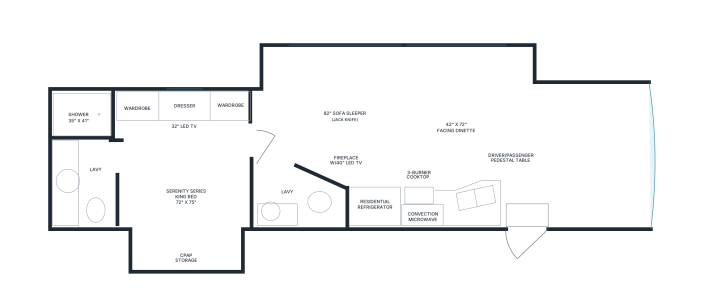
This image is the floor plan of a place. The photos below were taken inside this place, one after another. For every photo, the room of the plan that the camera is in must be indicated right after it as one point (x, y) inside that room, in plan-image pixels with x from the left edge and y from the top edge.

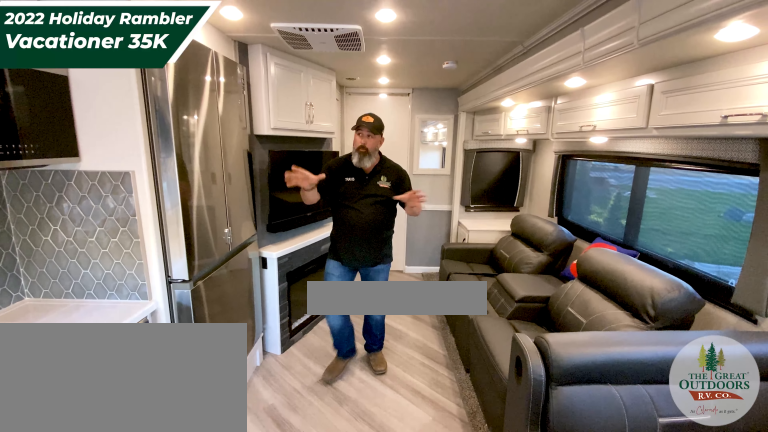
(395, 134)
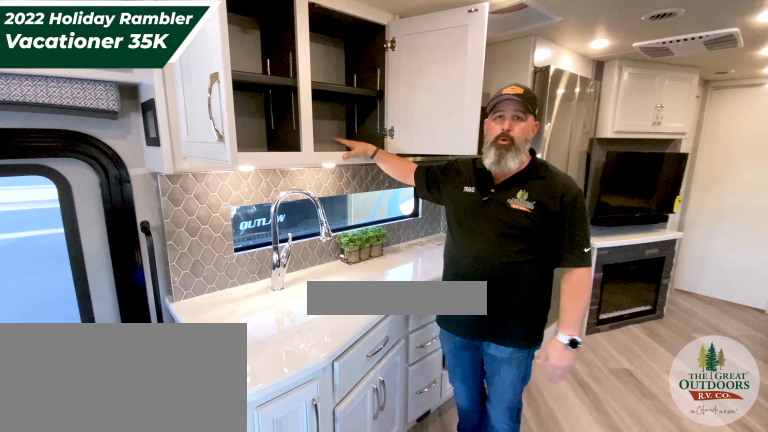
(395, 134)
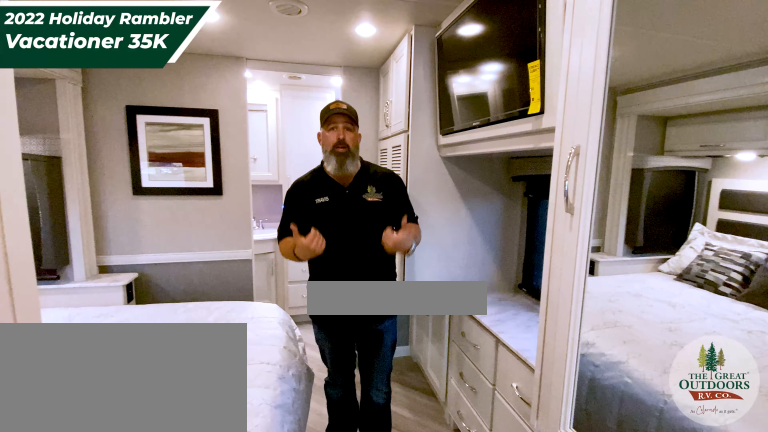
(183, 178)
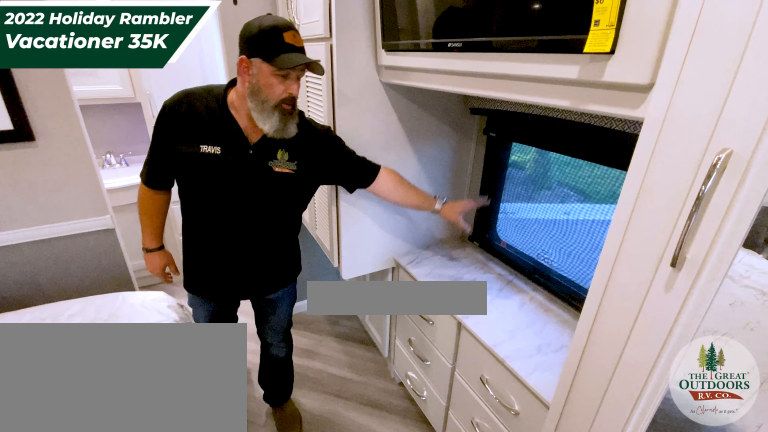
(183, 178)
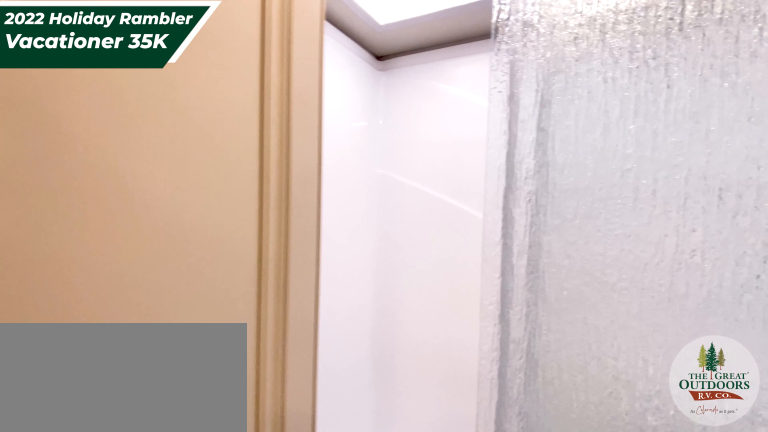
(83, 151)
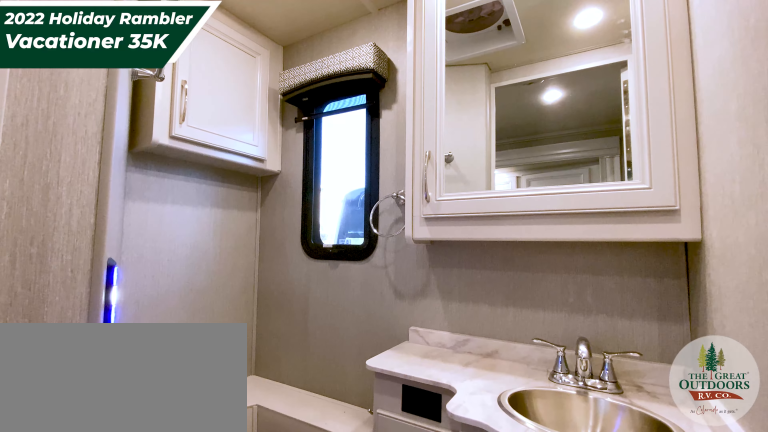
(294, 197)
